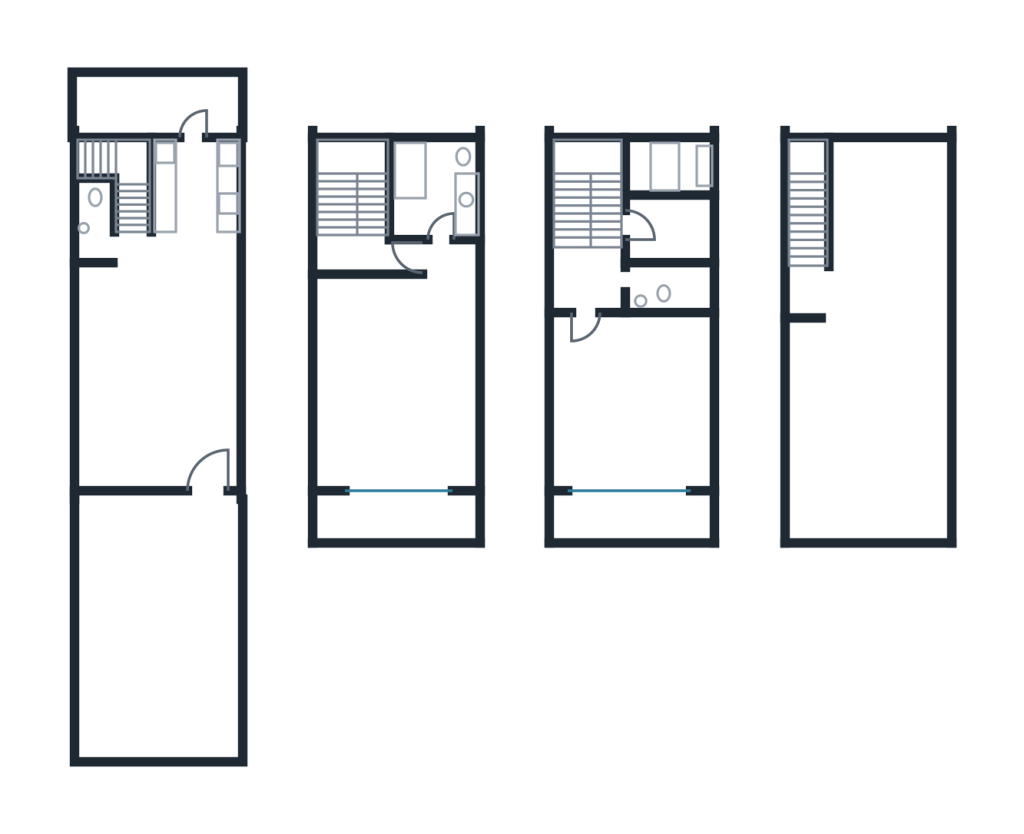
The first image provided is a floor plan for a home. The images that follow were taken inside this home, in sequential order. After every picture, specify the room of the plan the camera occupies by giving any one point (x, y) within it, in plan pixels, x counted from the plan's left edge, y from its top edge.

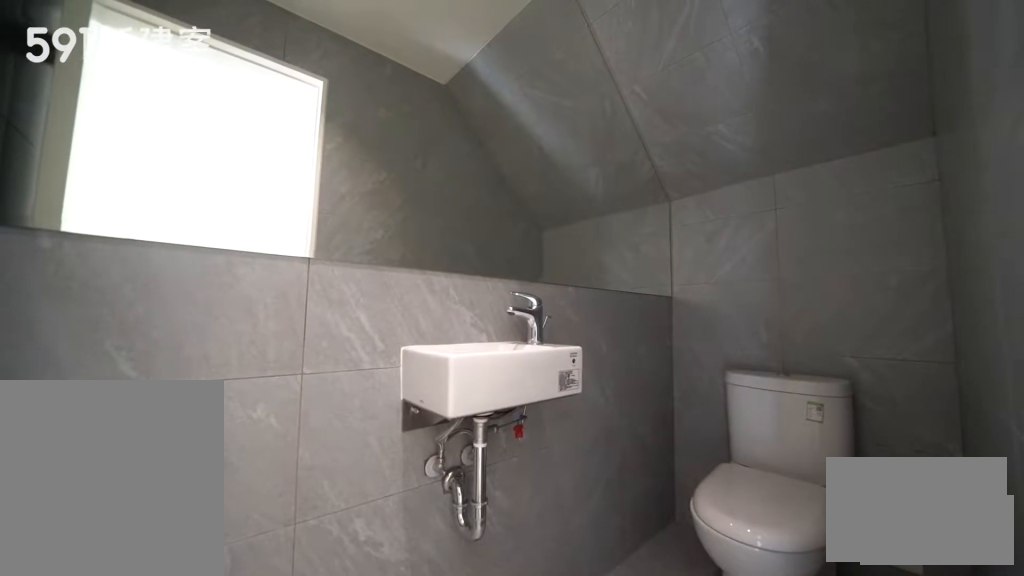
(94, 220)
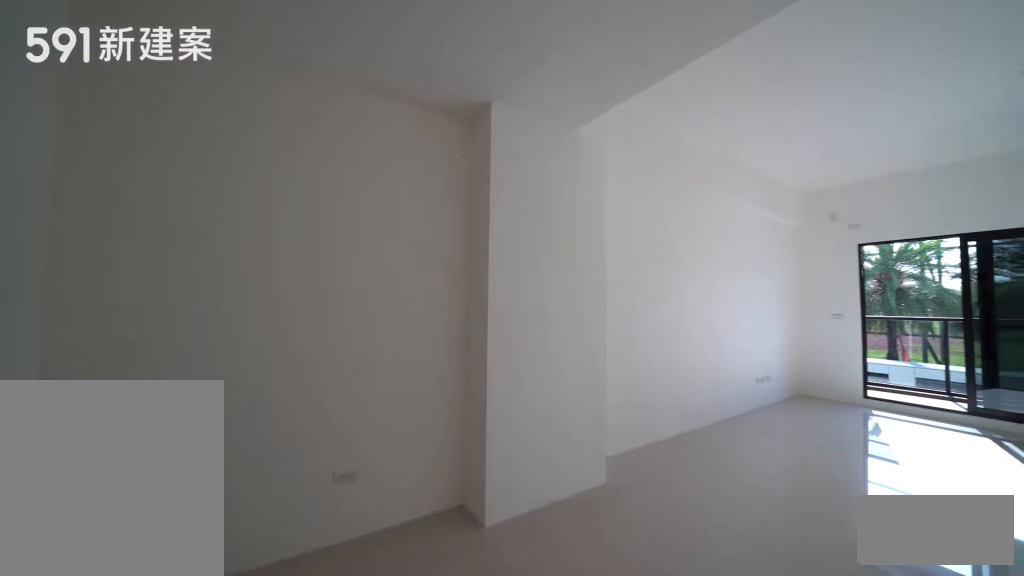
(397, 377)
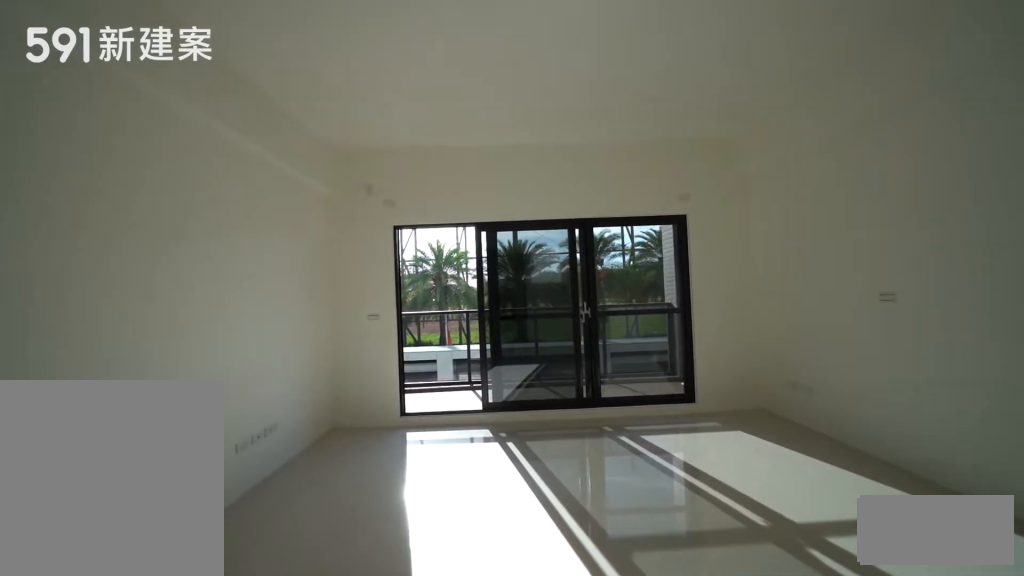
(397, 377)
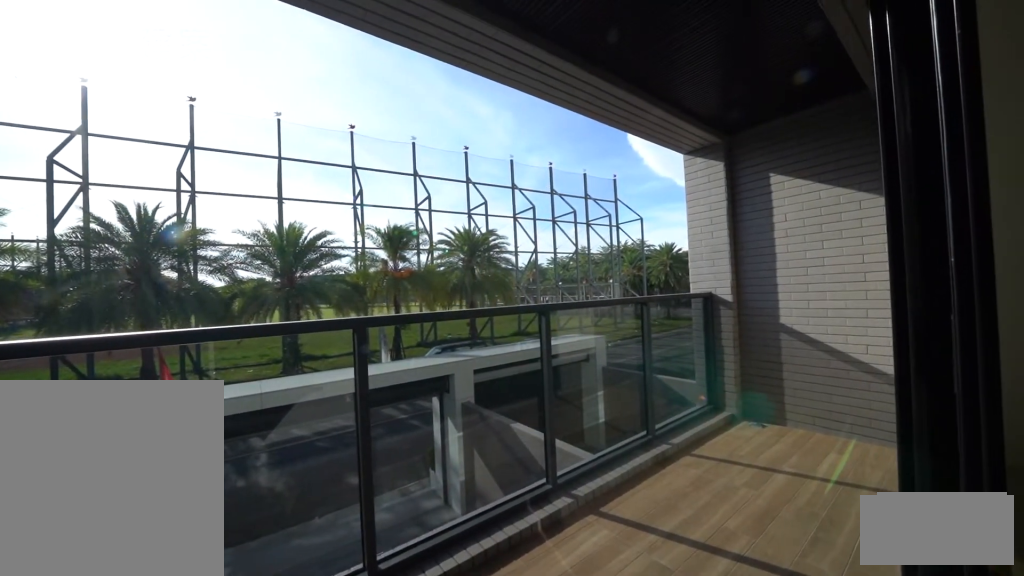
(395, 524)
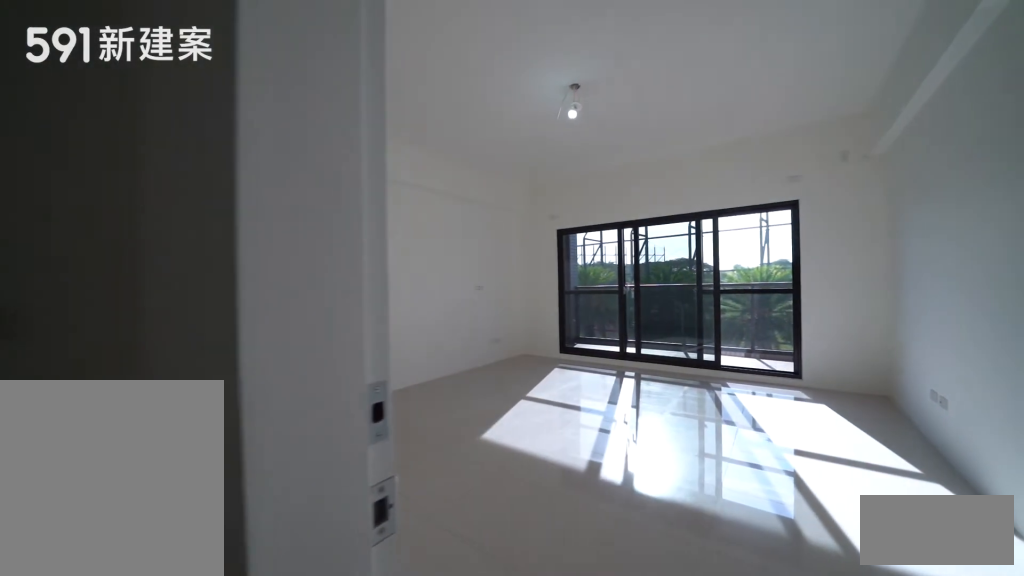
(635, 409)
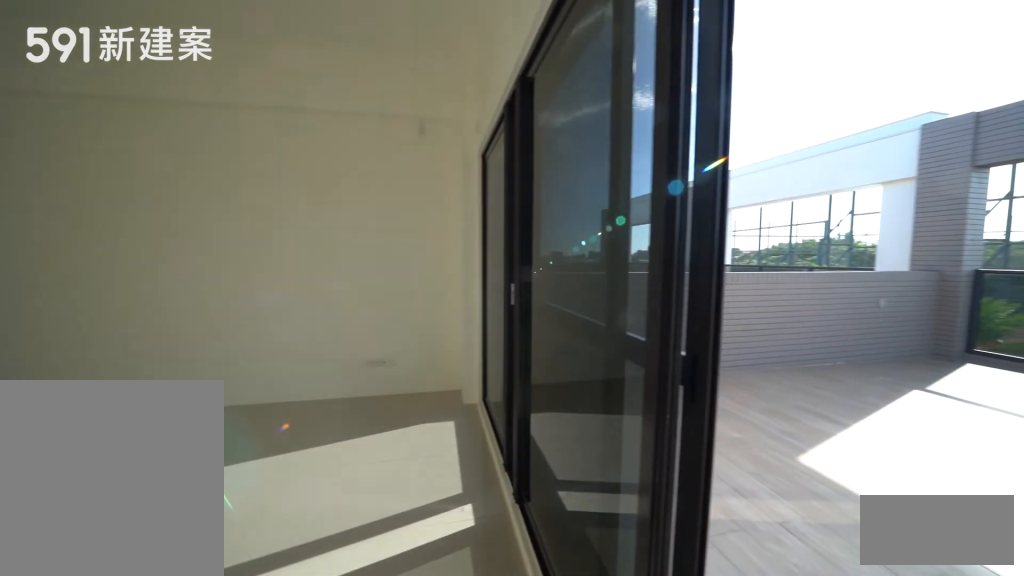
(874, 363)
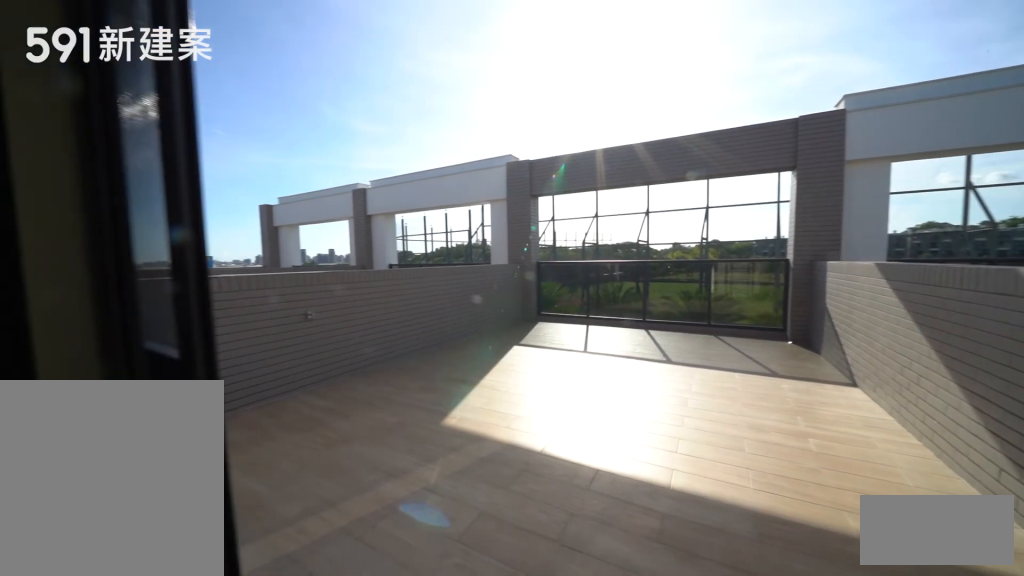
(874, 363)
